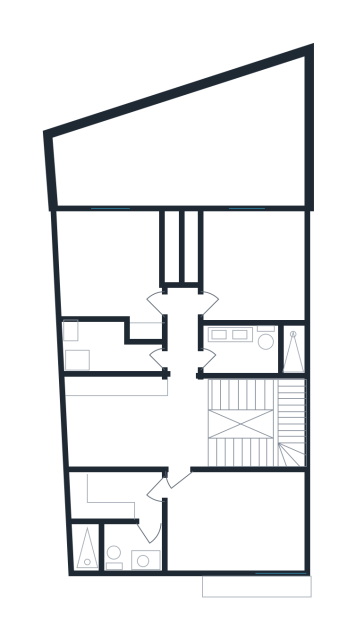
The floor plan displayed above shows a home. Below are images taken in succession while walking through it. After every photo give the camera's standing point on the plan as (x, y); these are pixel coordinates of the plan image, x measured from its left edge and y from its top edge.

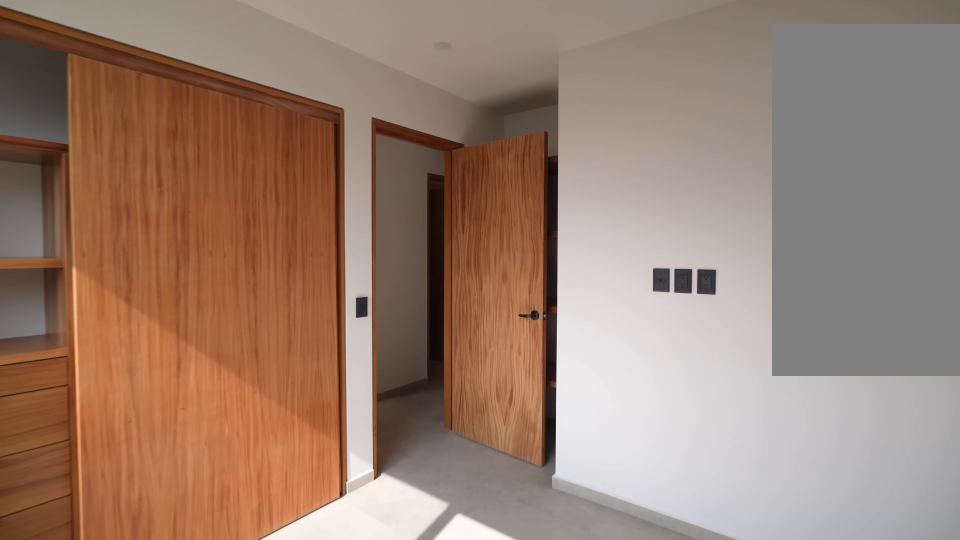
(85, 262)
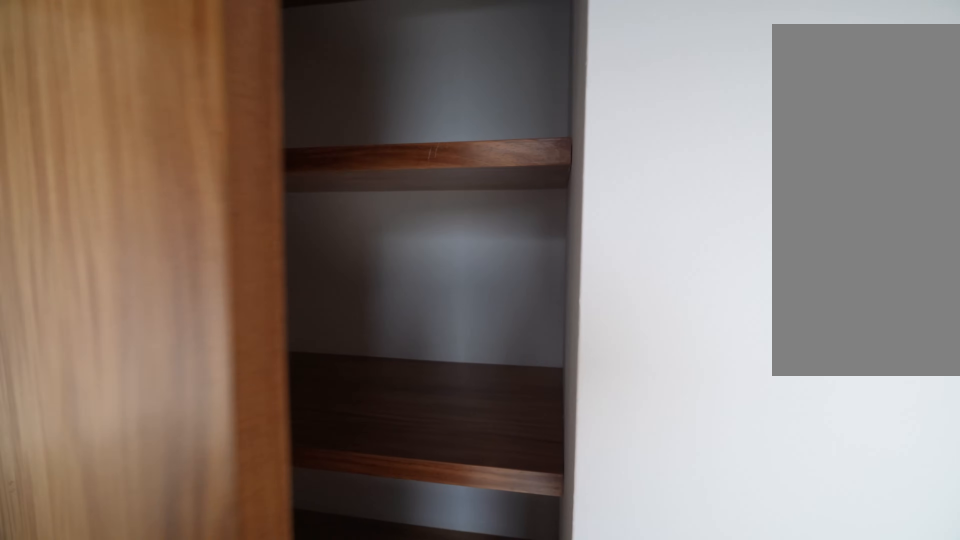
(136, 304)
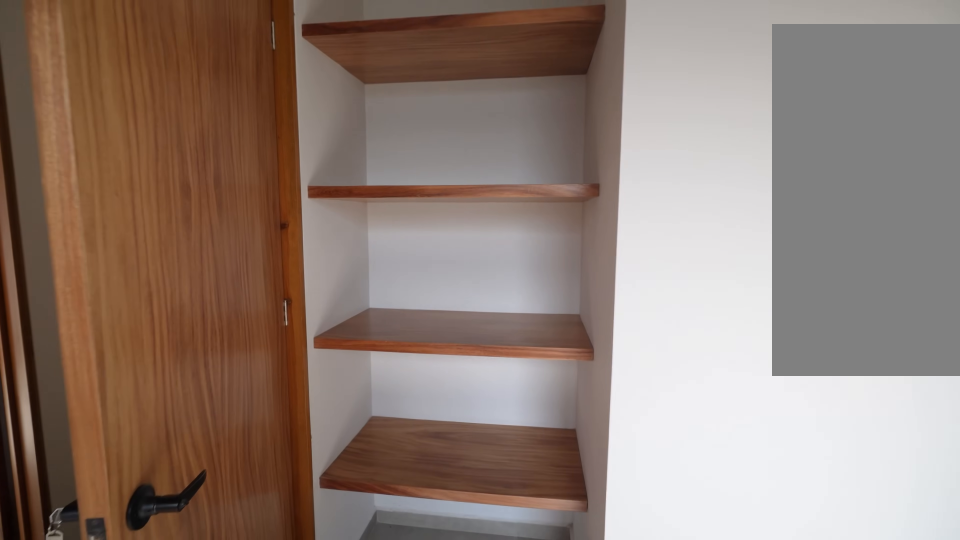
(137, 311)
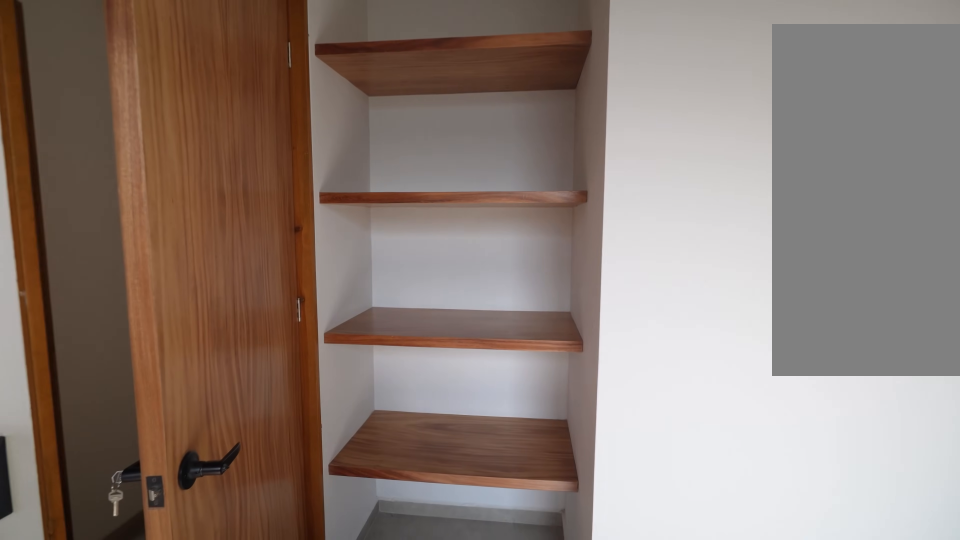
(137, 311)
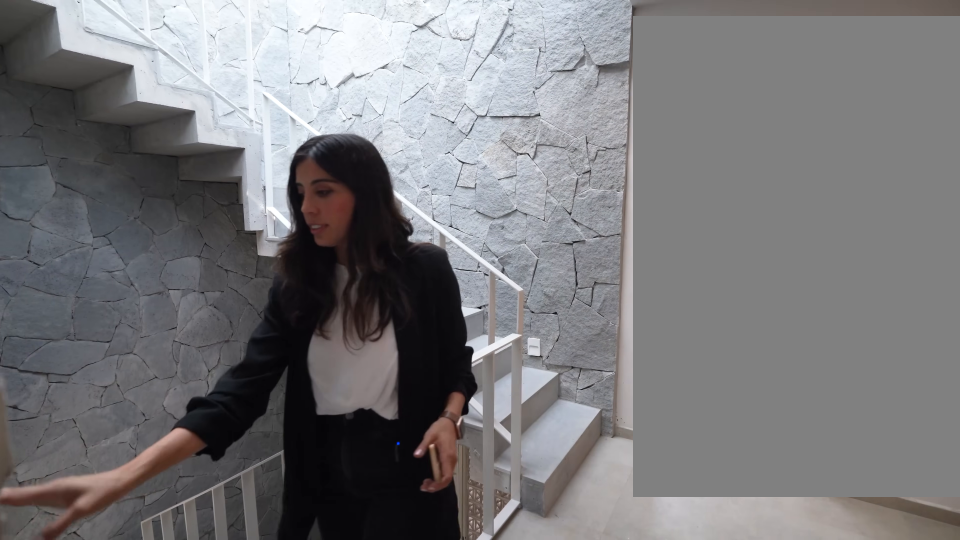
(180, 356)
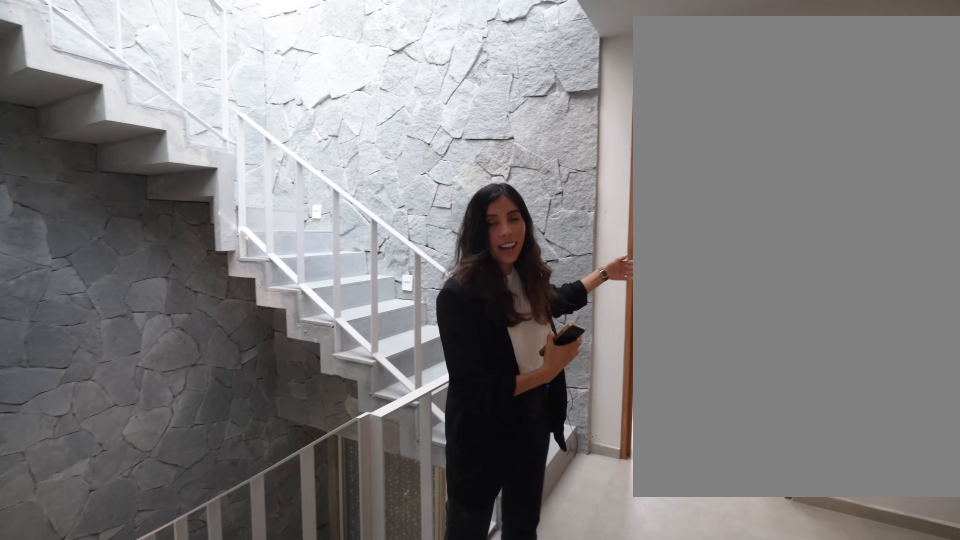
(180, 356)
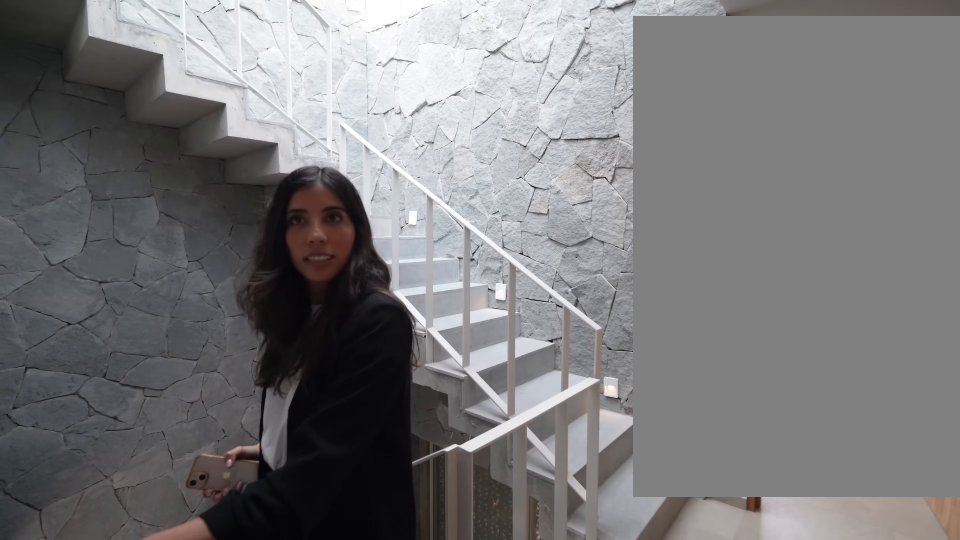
(179, 360)
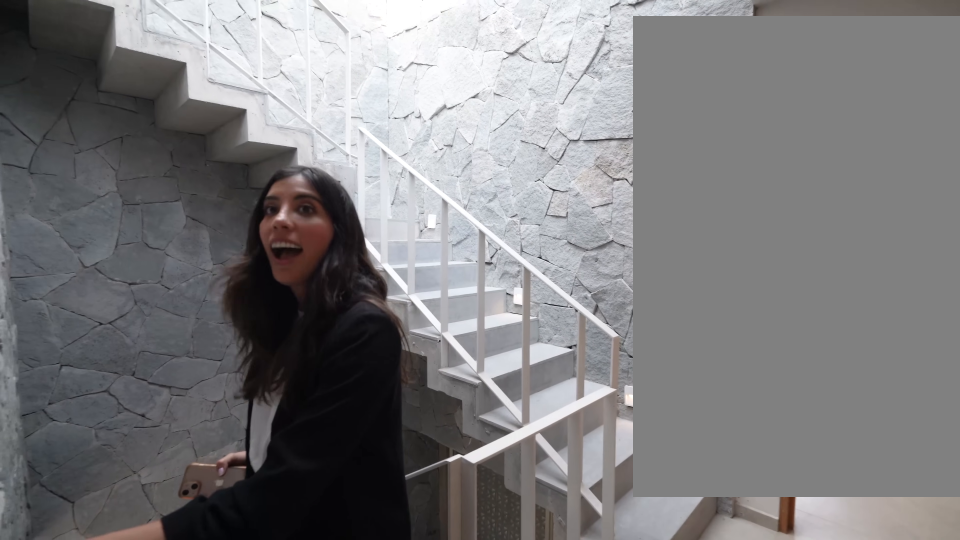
(179, 362)
